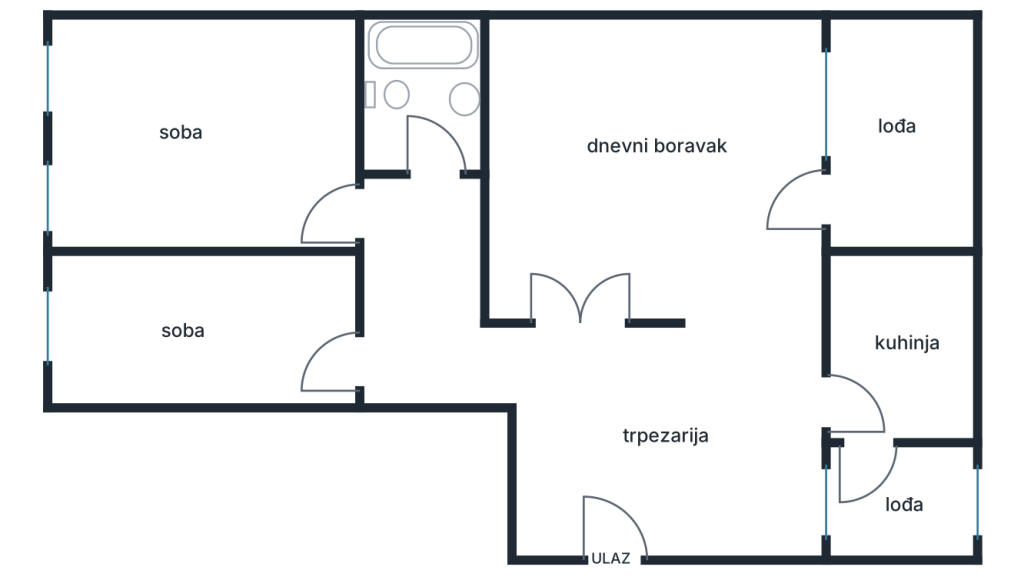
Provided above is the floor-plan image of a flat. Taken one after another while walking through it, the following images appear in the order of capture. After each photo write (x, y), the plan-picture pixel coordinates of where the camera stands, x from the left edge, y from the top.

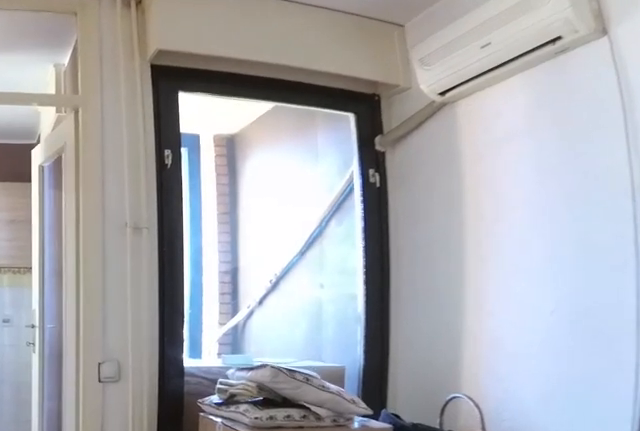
(656, 379)
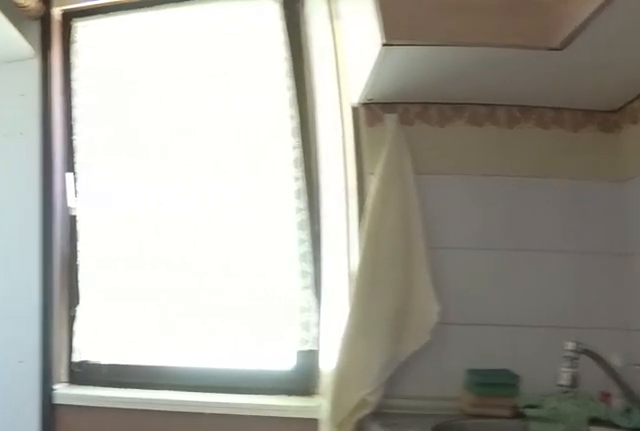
(862, 441)
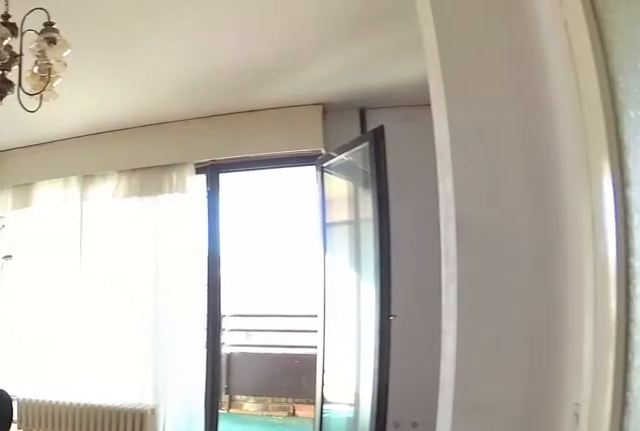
(527, 281)
